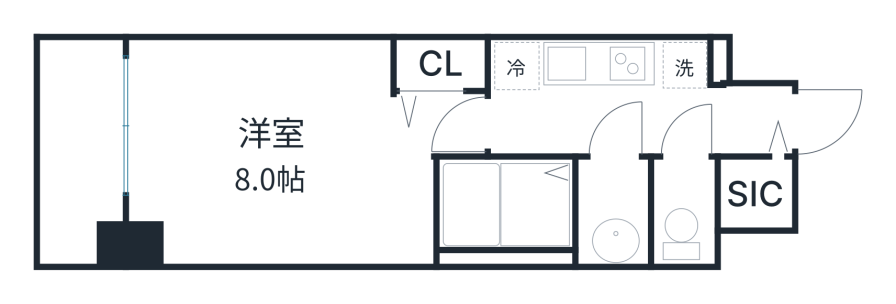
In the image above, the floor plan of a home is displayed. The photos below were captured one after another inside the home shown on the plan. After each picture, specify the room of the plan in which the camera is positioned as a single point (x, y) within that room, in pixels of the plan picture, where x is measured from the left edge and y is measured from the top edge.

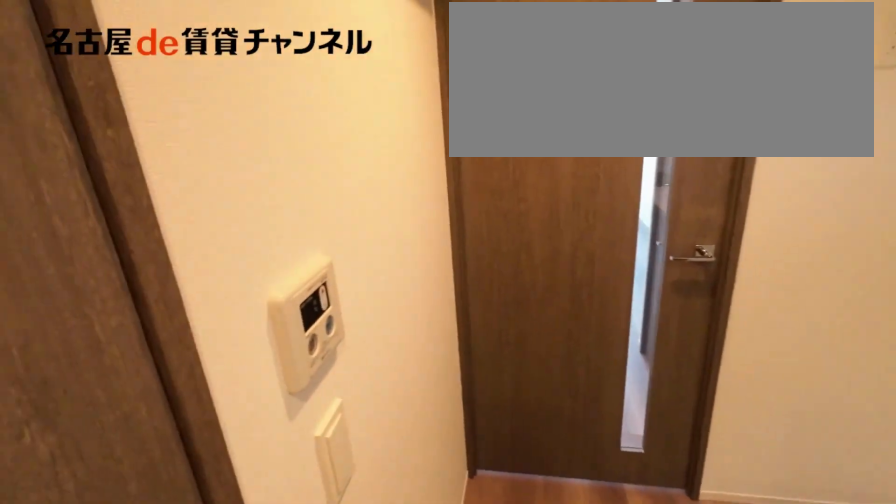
(602, 121)
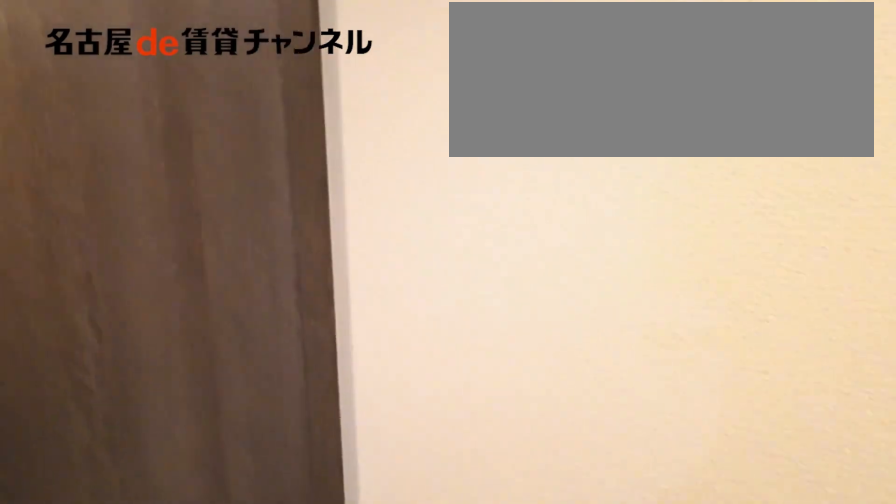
(602, 121)
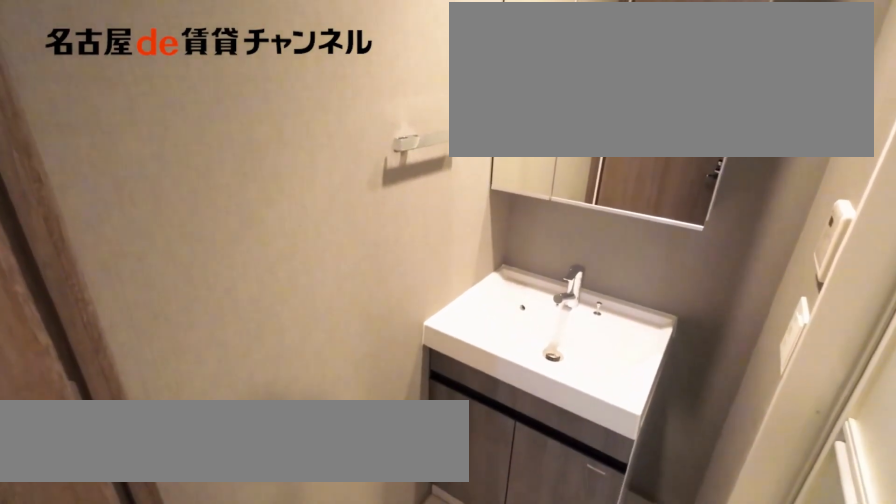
(612, 209)
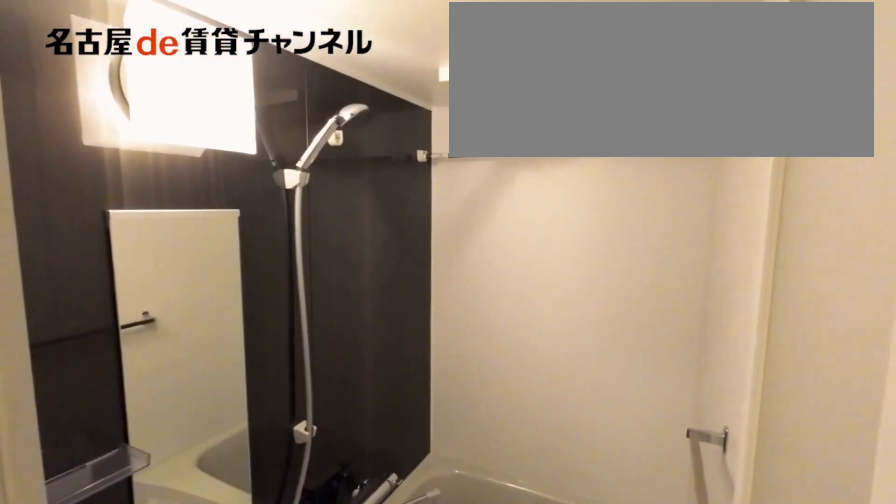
(508, 204)
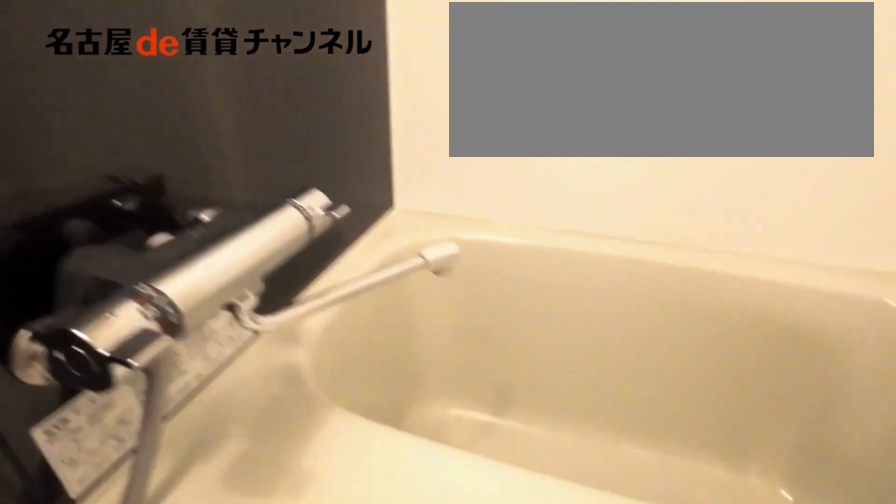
(508, 204)
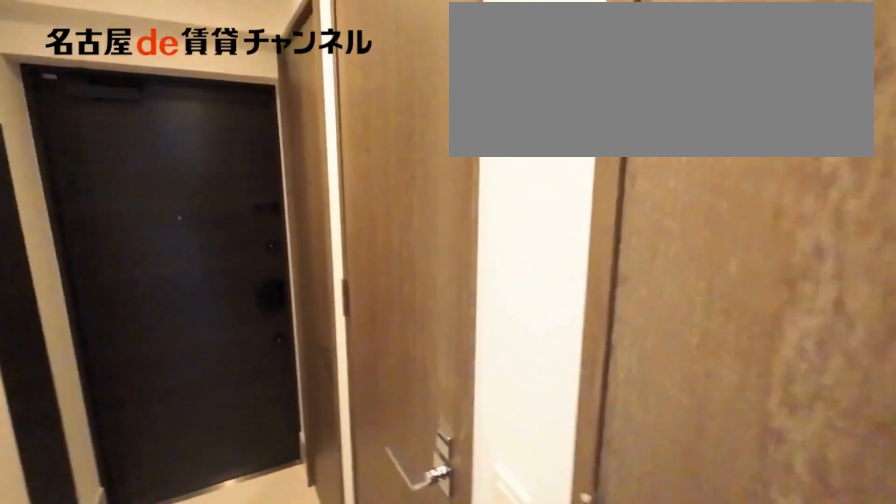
(604, 123)
